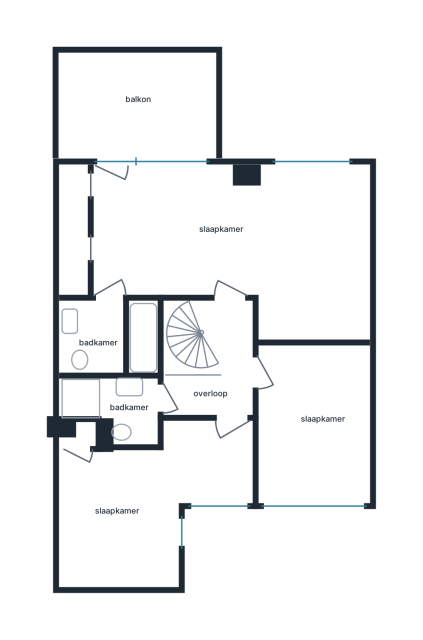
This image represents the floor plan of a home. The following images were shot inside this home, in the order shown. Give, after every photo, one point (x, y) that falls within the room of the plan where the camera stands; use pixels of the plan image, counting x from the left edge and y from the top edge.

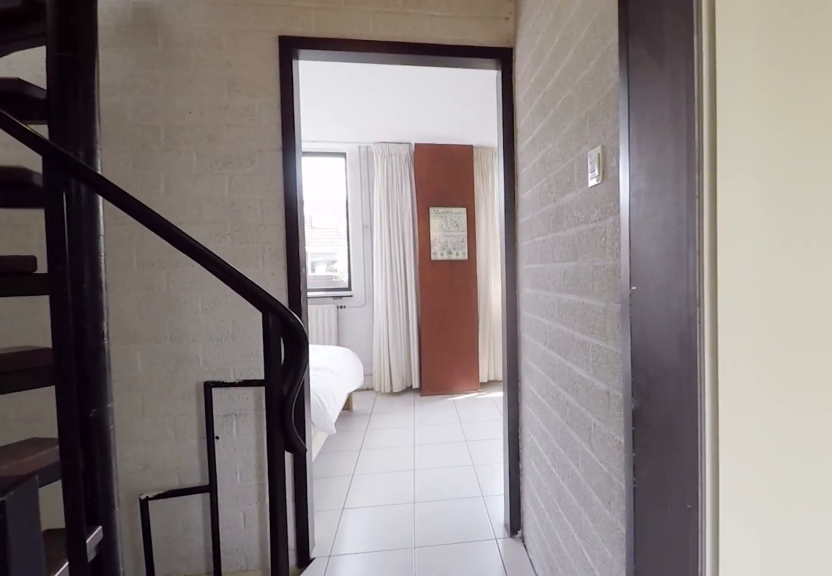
(216, 365)
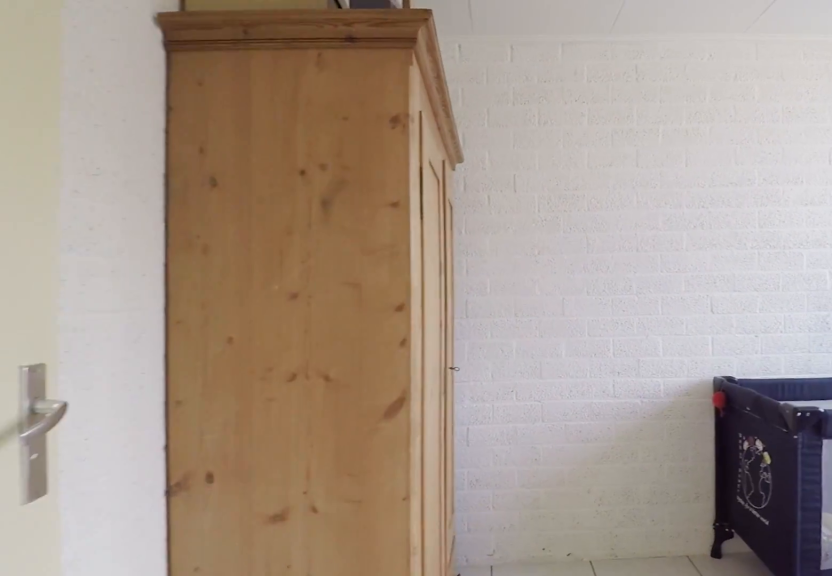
(312, 423)
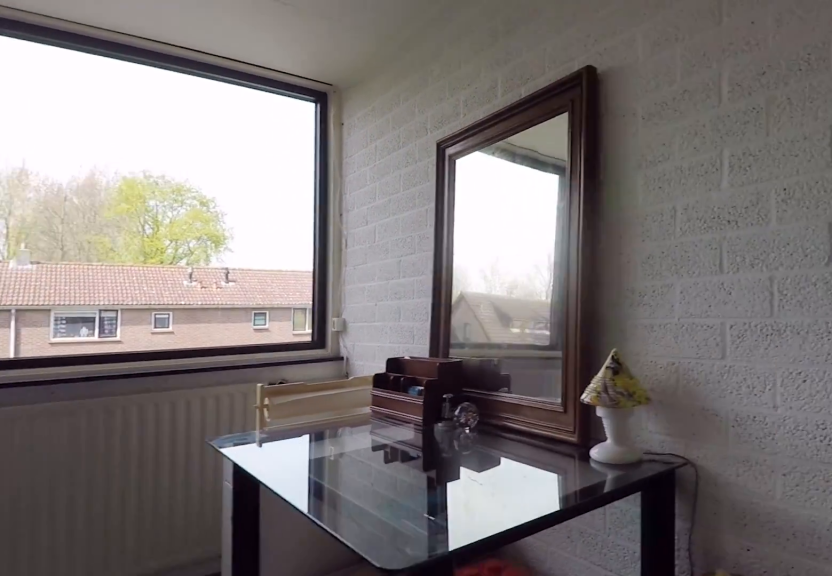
(312, 423)
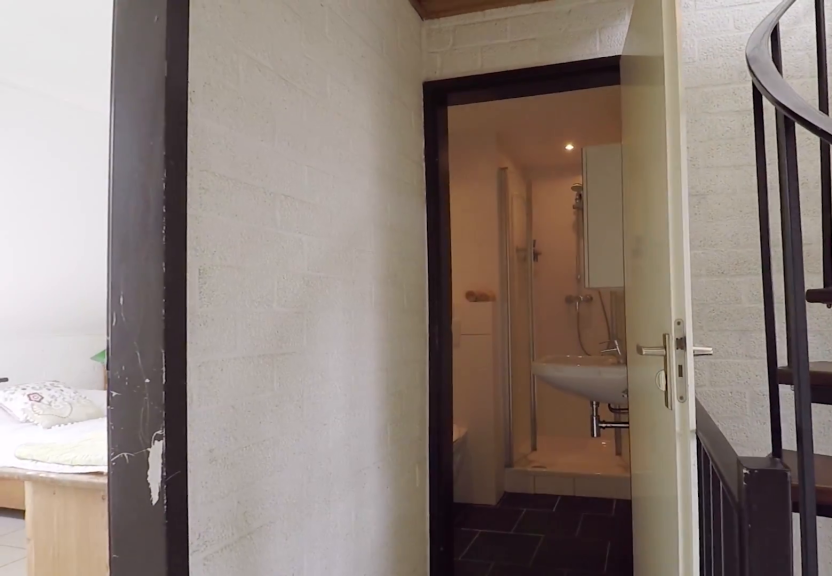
(215, 365)
